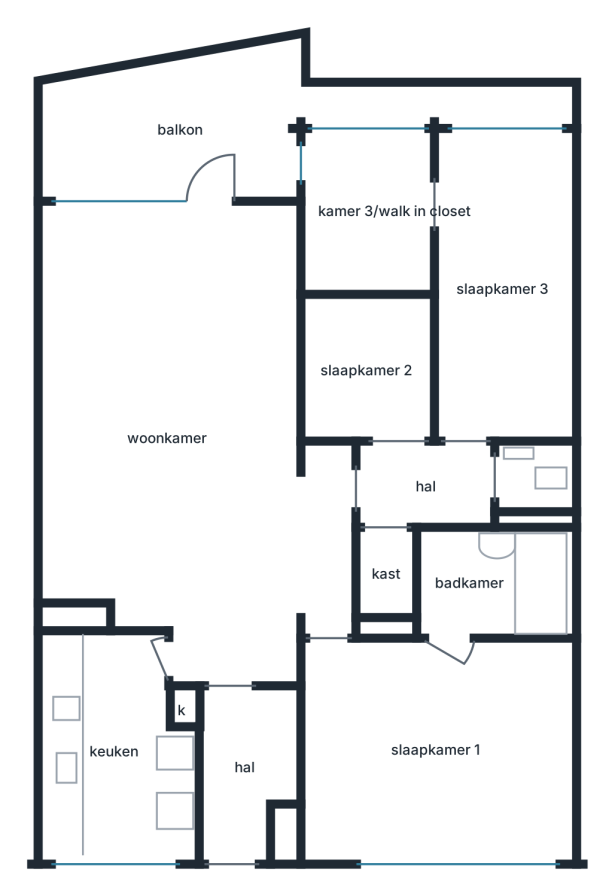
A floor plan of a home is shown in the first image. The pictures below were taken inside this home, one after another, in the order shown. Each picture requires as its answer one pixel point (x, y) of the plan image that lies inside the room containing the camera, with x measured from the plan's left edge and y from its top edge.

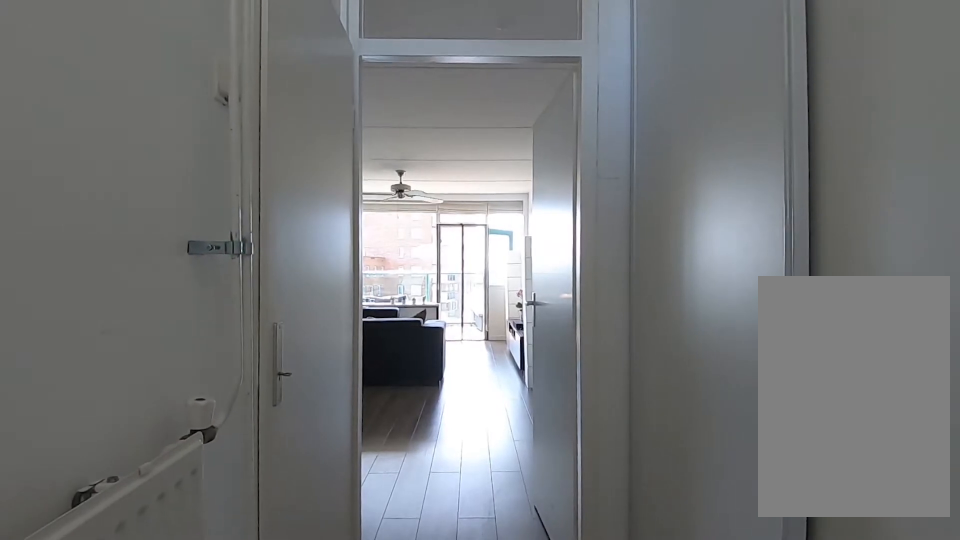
(243, 766)
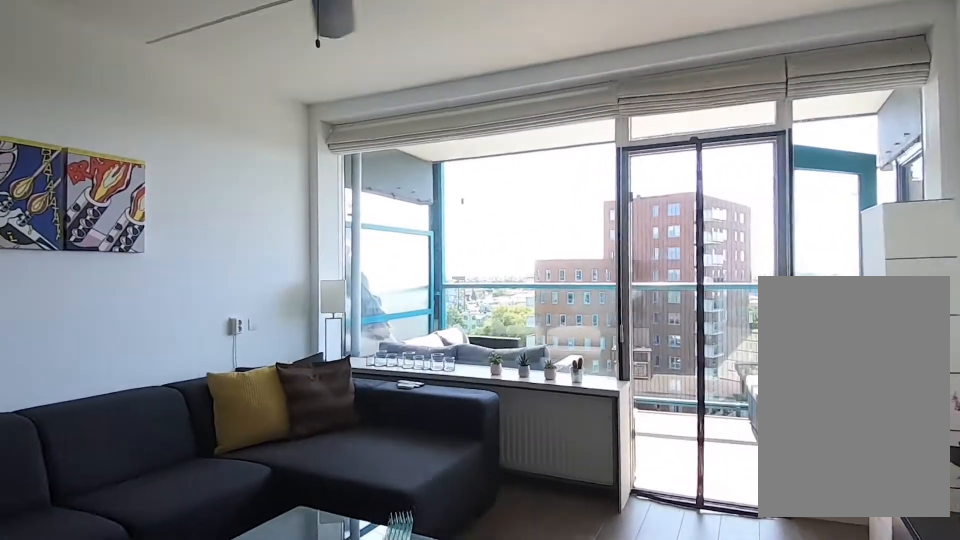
(188, 437)
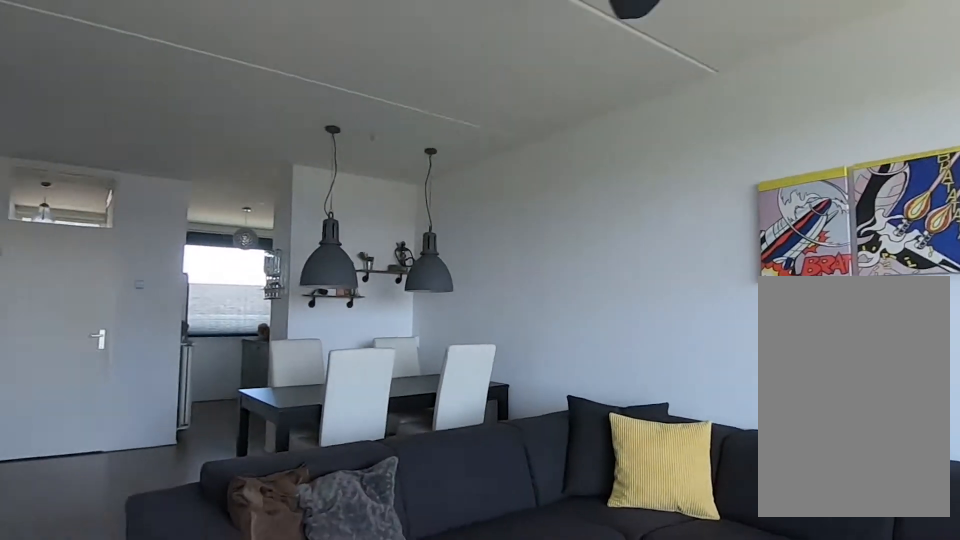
(188, 437)
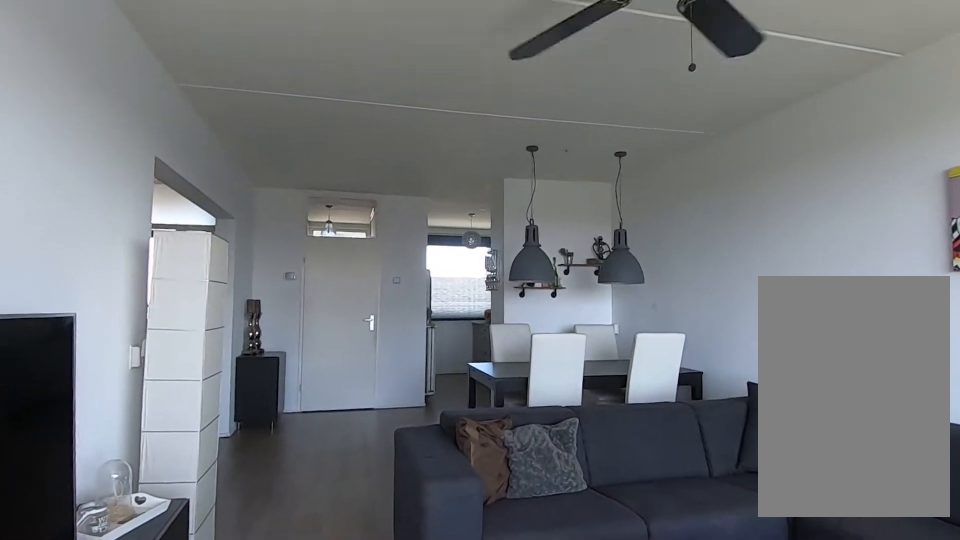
(188, 437)
